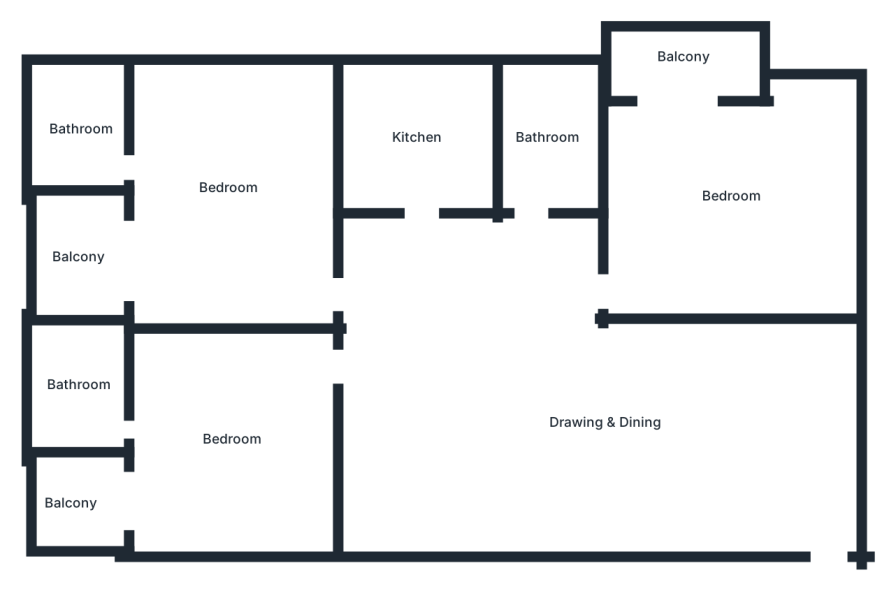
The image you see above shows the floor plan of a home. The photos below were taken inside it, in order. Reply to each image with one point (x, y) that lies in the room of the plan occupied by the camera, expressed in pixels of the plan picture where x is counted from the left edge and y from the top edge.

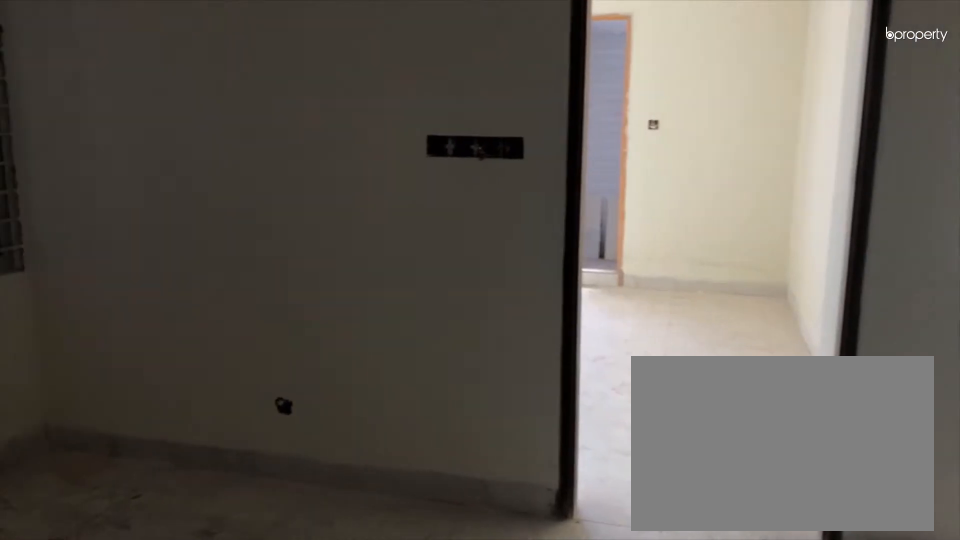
(603, 420)
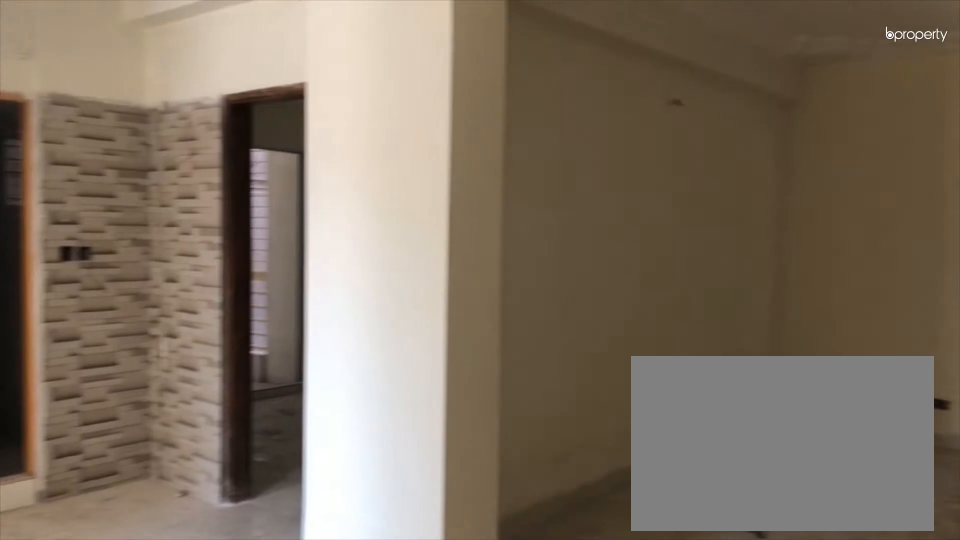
(603, 420)
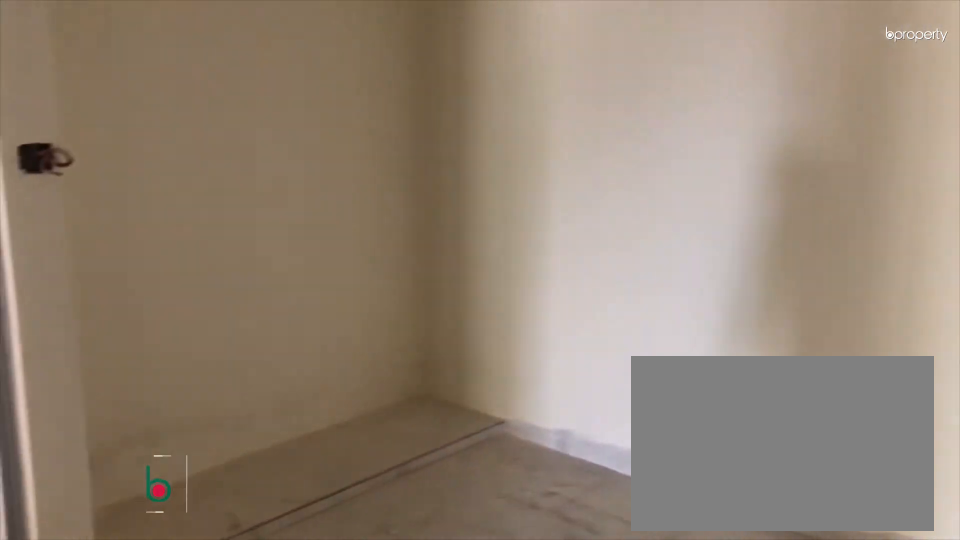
(733, 197)
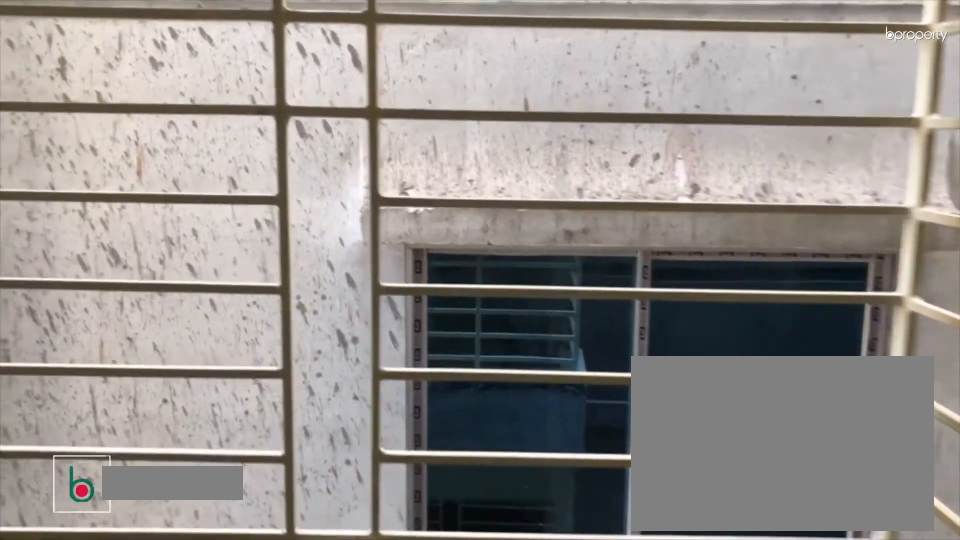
(684, 59)
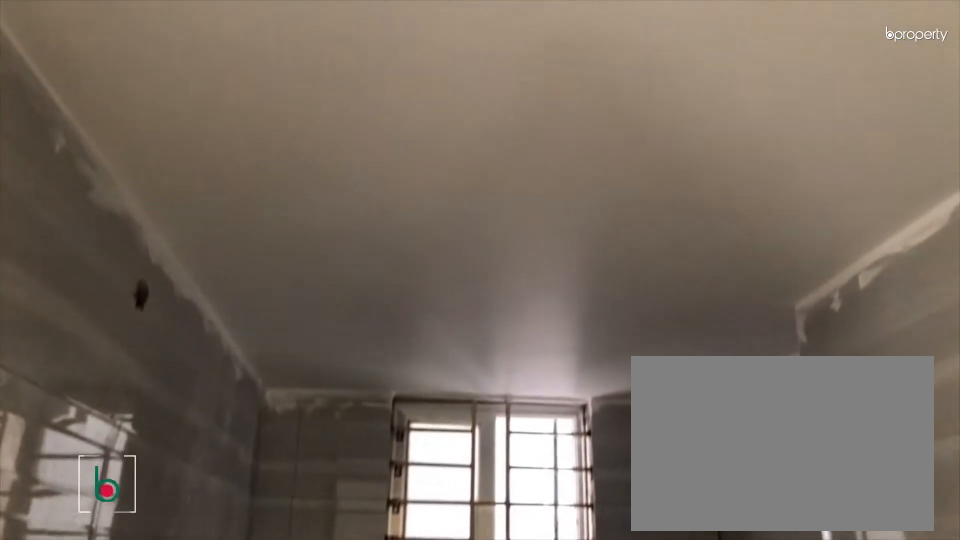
(549, 139)
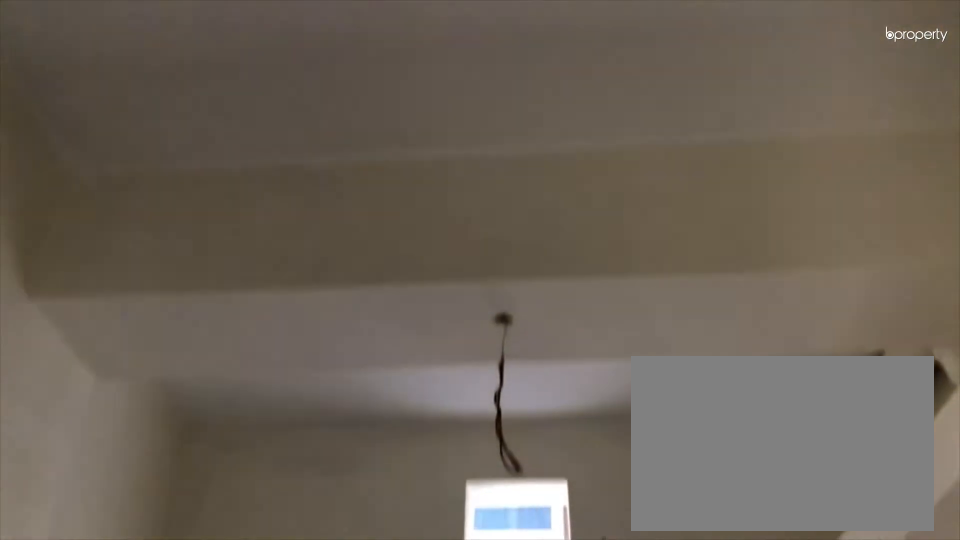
(419, 139)
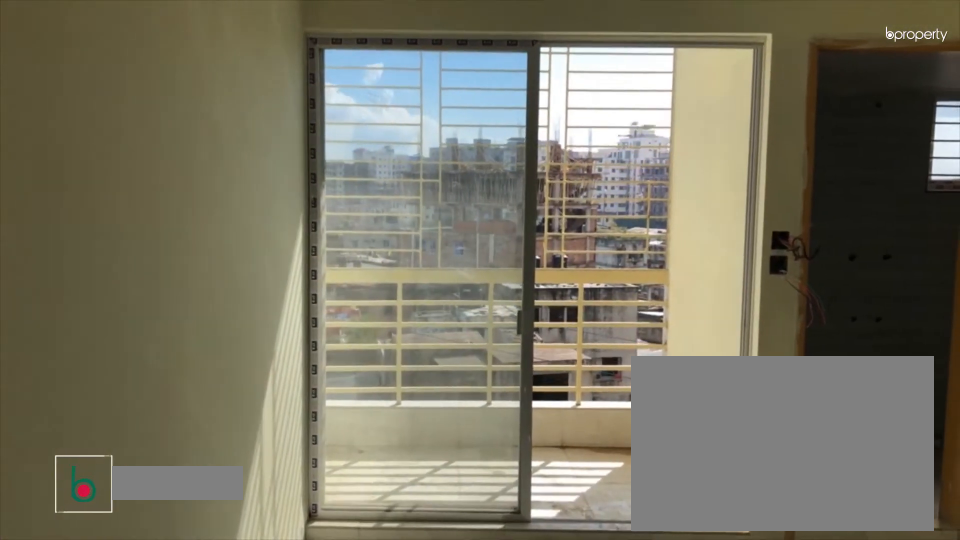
(230, 189)
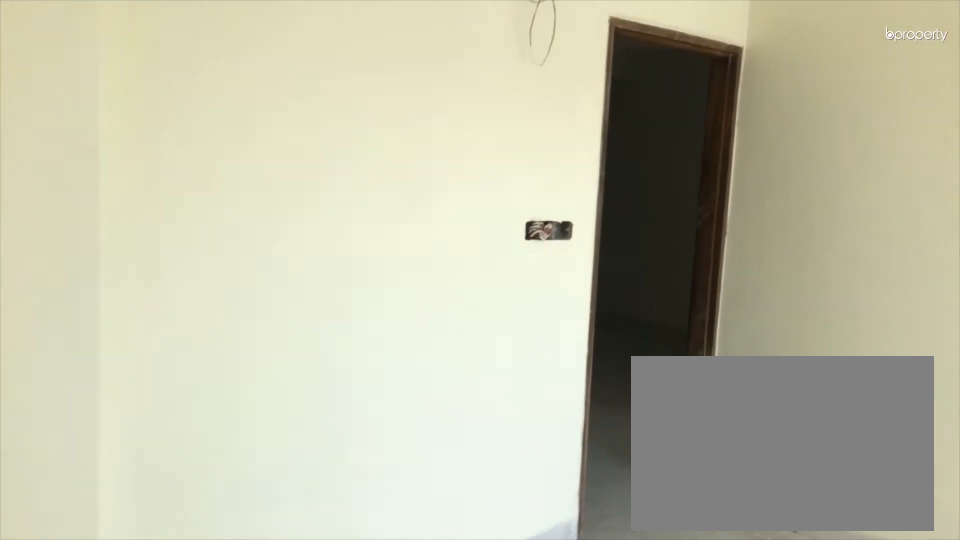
(230, 189)
